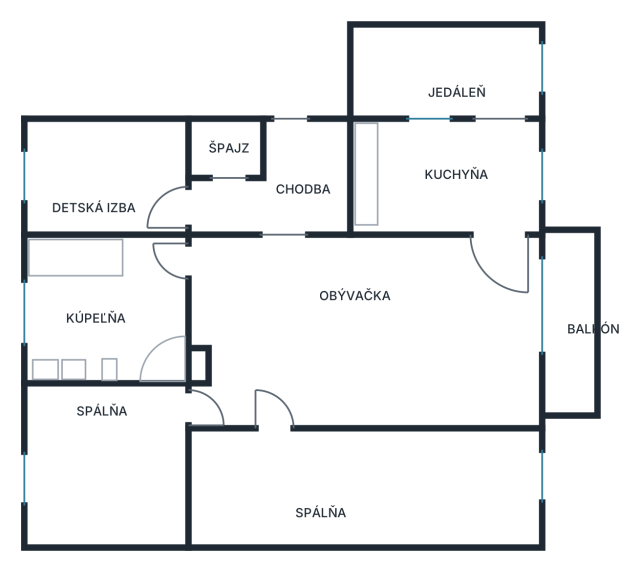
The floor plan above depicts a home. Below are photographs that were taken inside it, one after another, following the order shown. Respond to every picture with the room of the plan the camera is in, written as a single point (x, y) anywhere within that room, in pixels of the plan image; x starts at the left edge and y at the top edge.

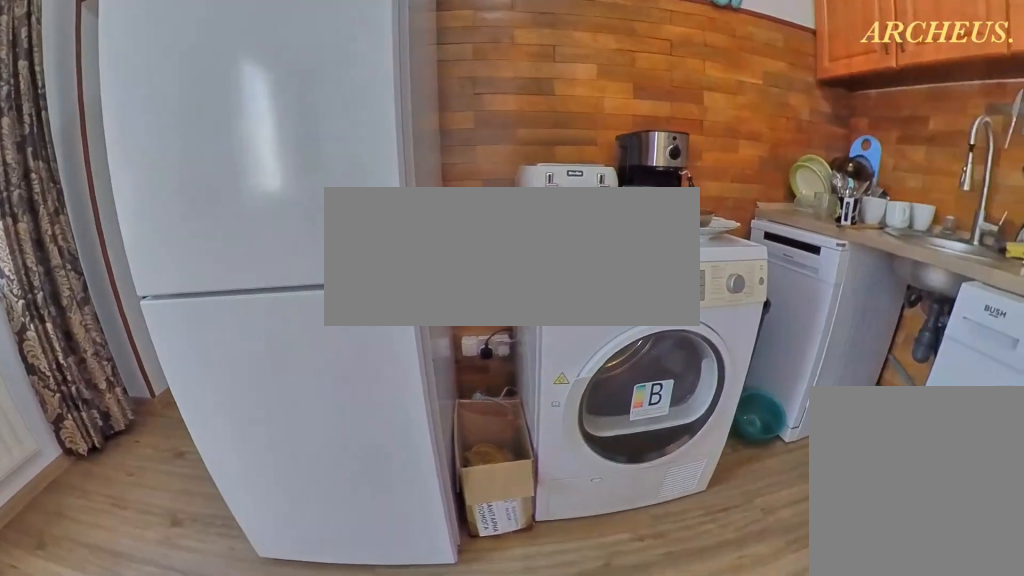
(448, 171)
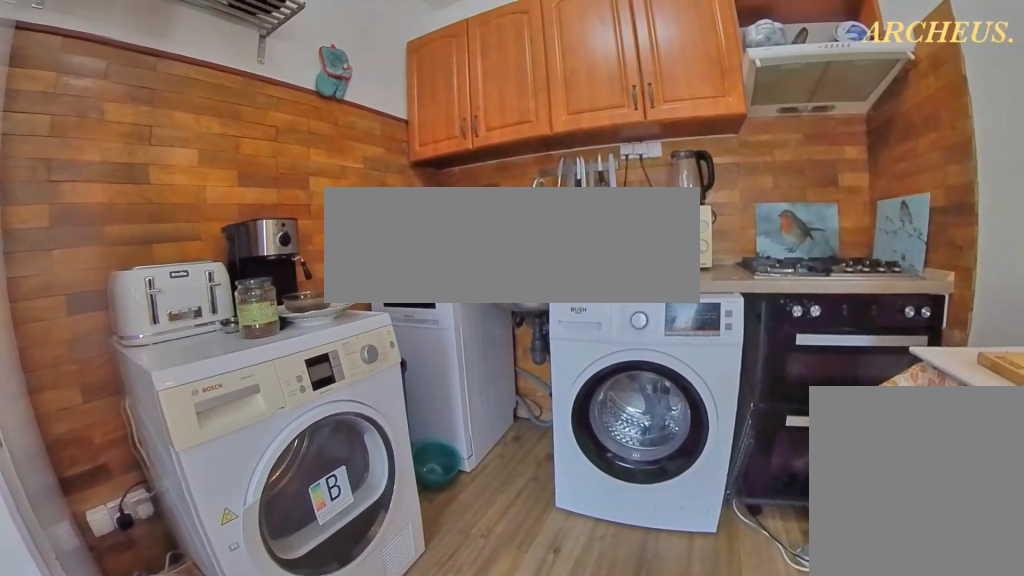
(448, 172)
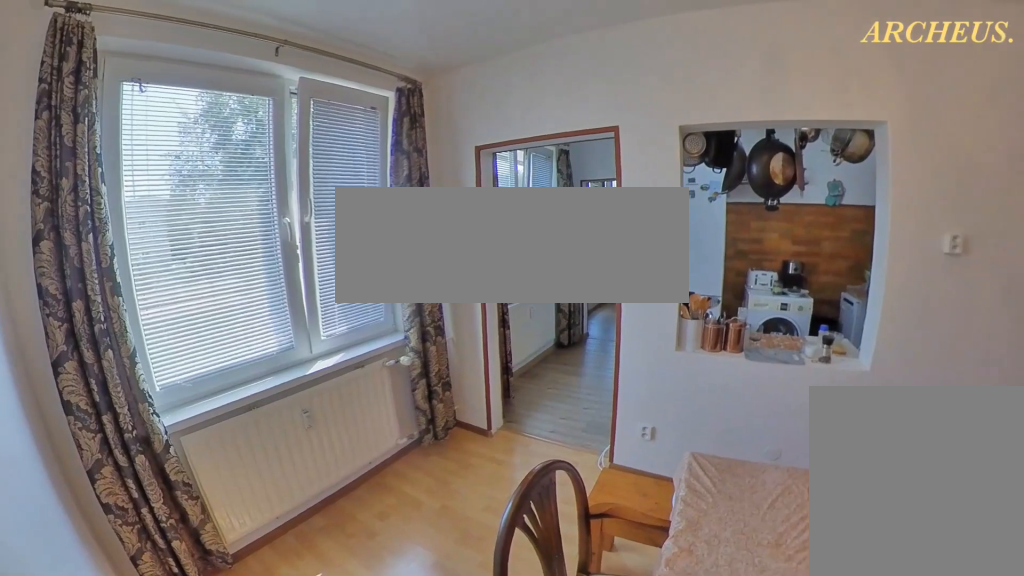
(449, 73)
